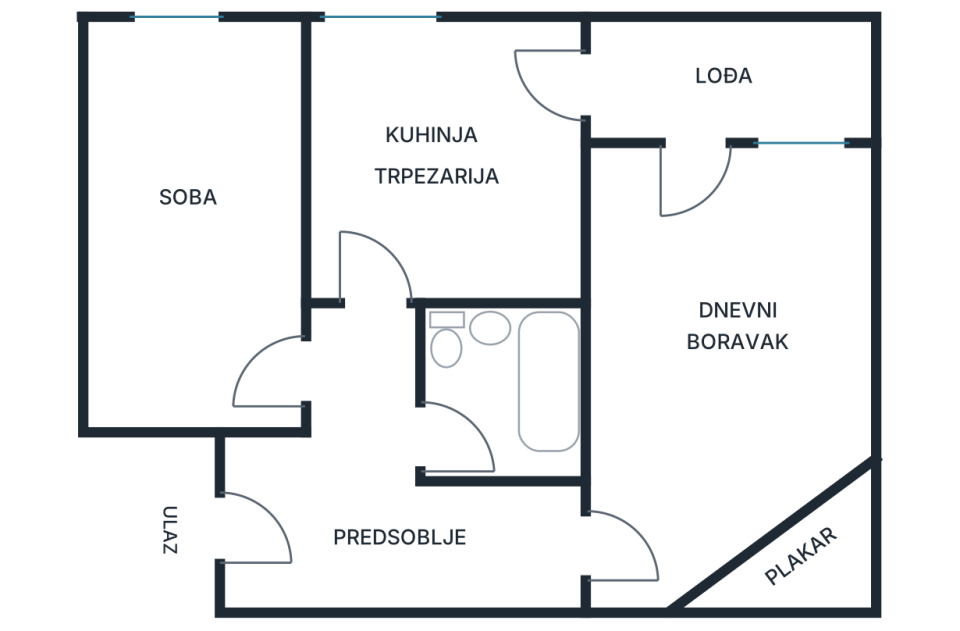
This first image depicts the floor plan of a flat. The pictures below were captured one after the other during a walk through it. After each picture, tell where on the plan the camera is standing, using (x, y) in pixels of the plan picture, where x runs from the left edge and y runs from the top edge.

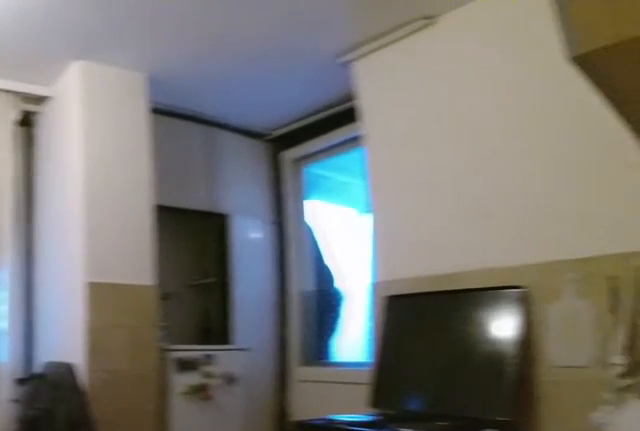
(352, 275)
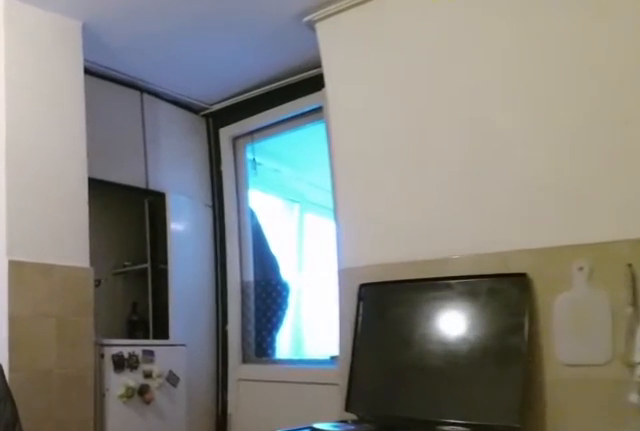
(374, 235)
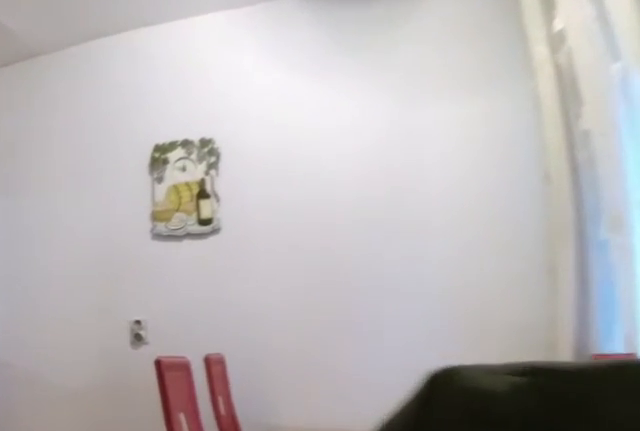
(492, 138)
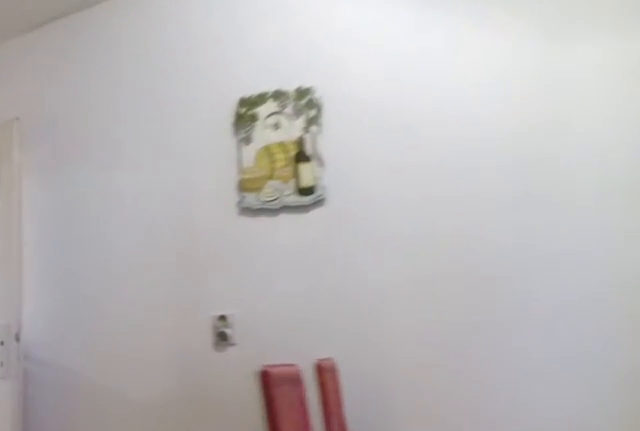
(462, 159)
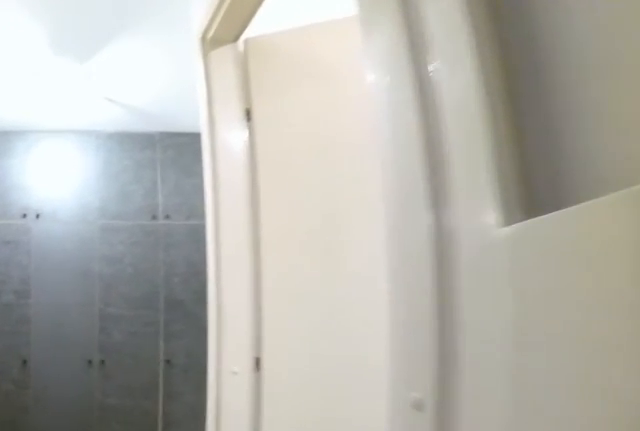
(364, 277)
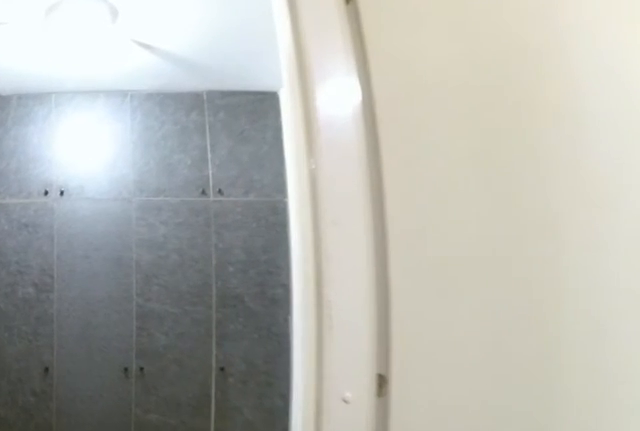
(363, 330)
